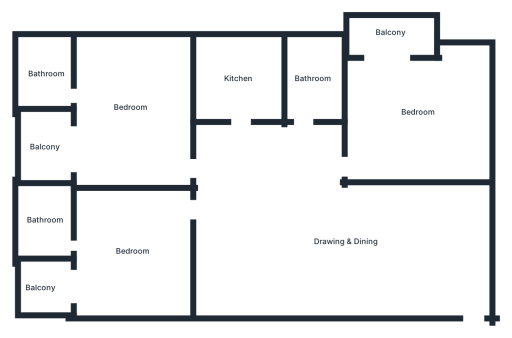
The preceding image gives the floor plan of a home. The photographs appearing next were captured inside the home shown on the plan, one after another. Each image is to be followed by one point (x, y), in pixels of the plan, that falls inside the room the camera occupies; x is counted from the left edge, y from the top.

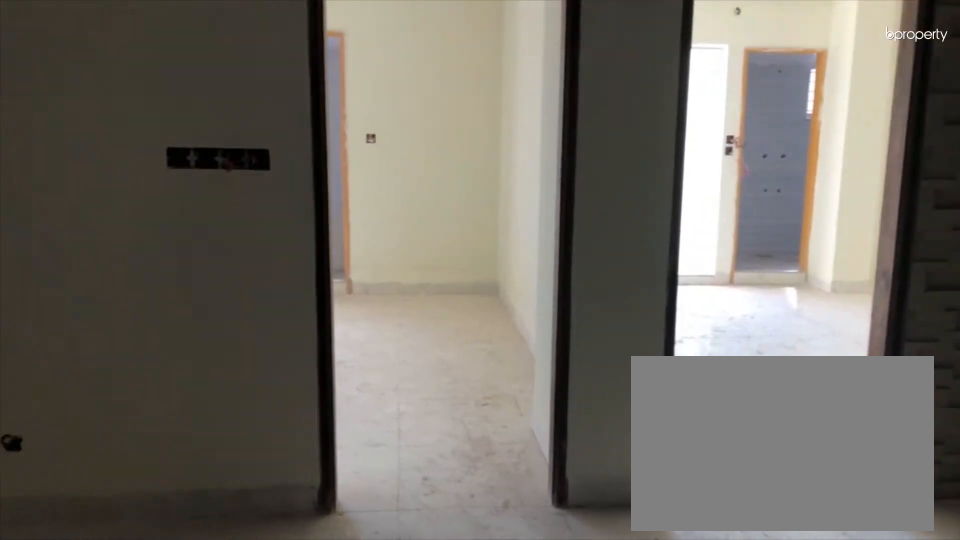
(345, 240)
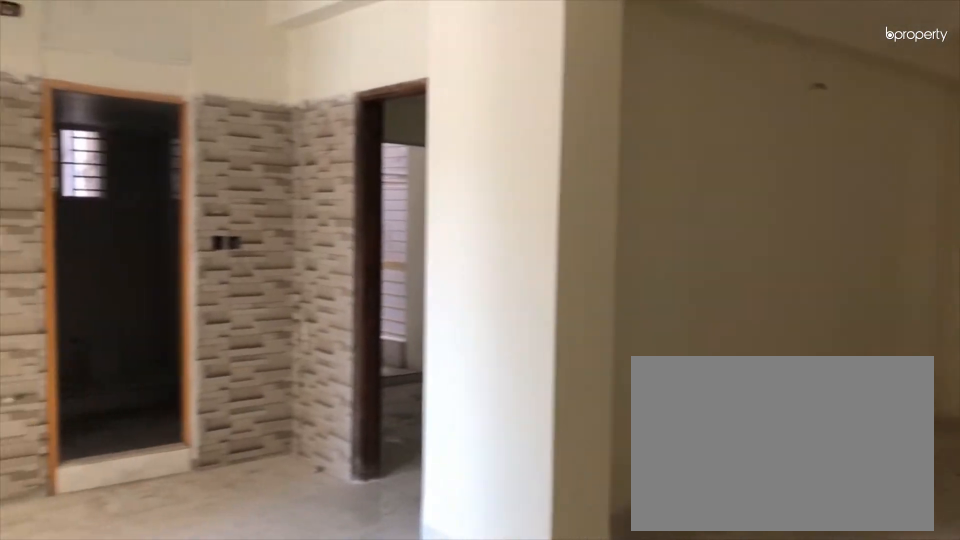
(345, 240)
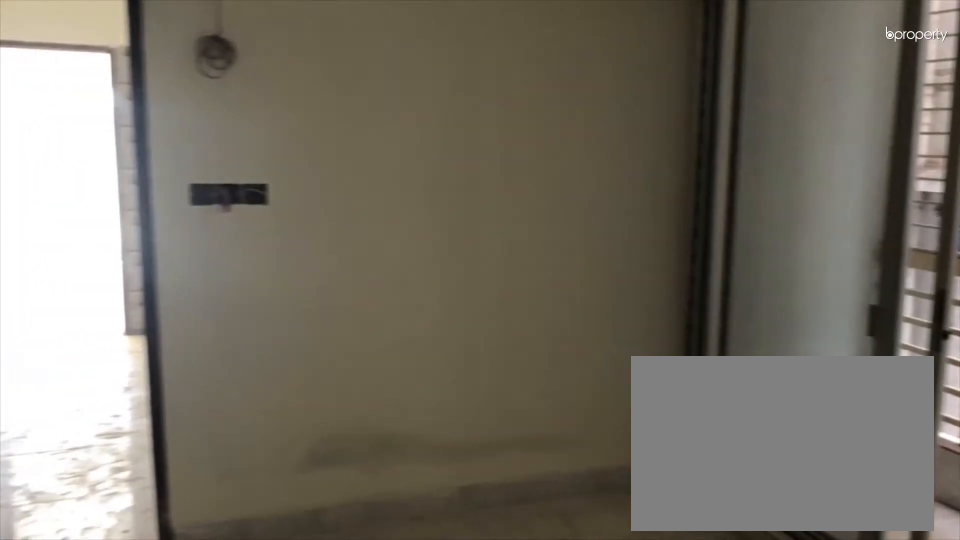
(419, 113)
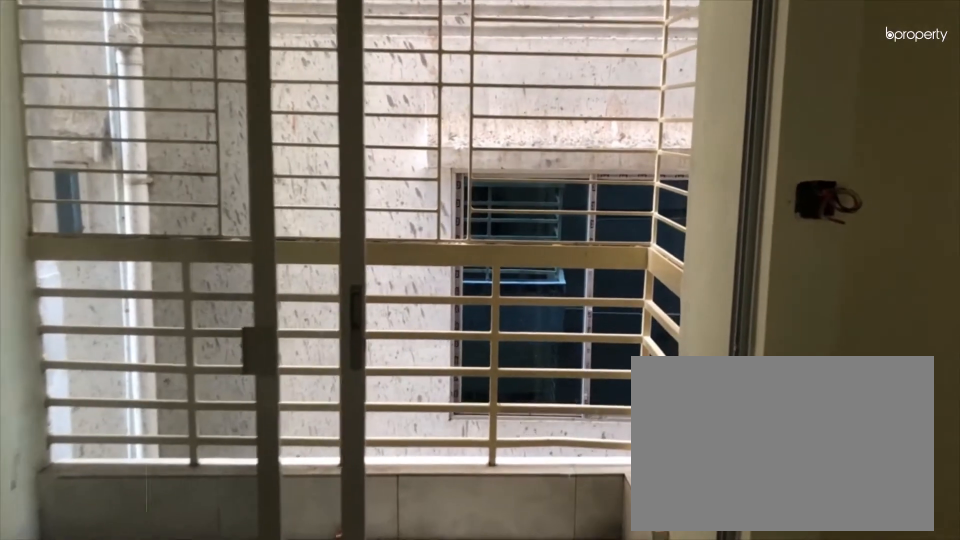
(390, 34)
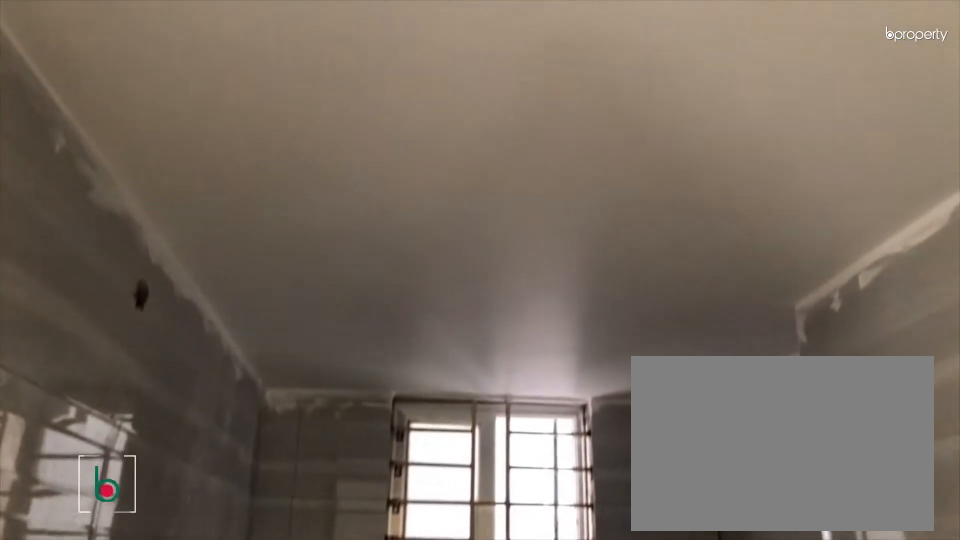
(313, 79)
